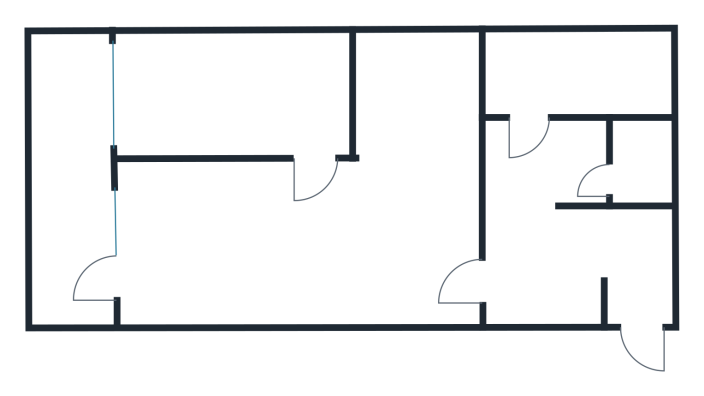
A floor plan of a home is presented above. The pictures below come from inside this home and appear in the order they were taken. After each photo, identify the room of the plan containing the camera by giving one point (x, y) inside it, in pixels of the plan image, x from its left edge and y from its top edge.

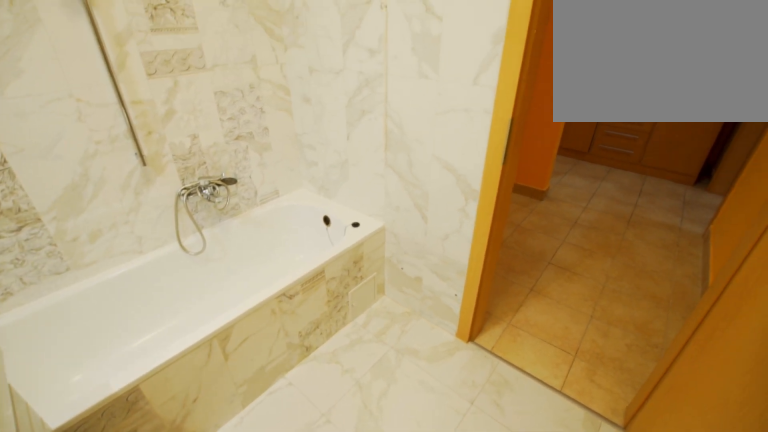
(569, 63)
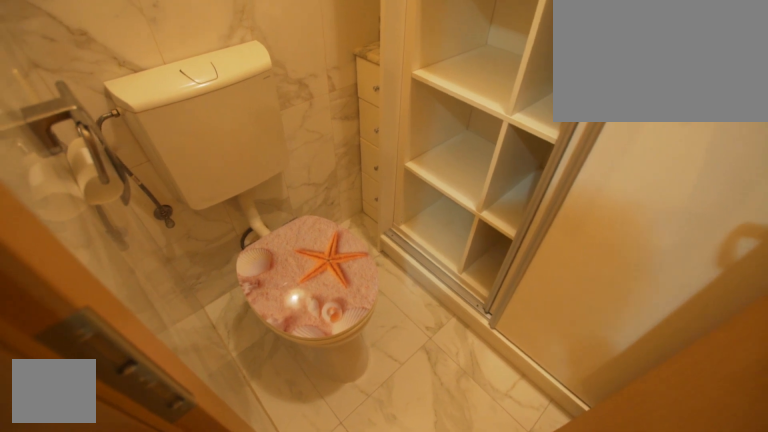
(640, 154)
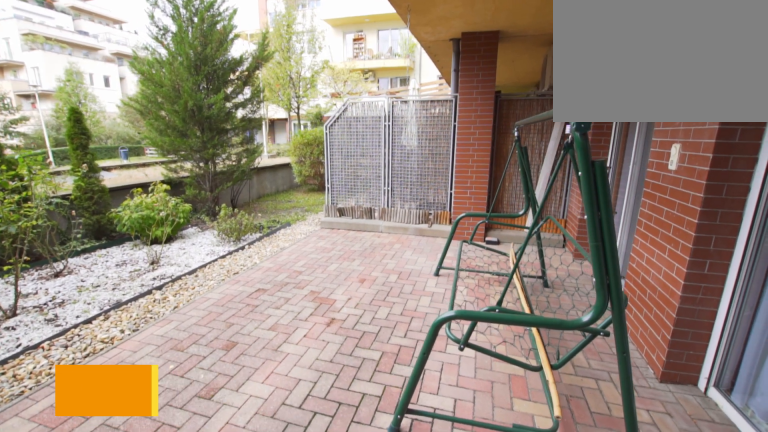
(69, 188)
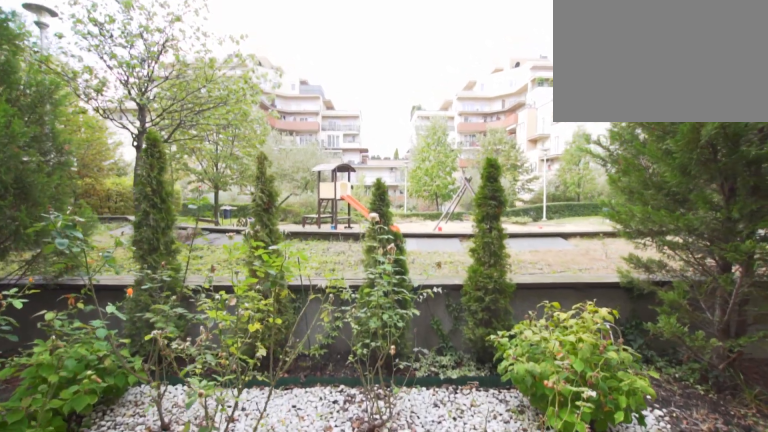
(70, 189)
